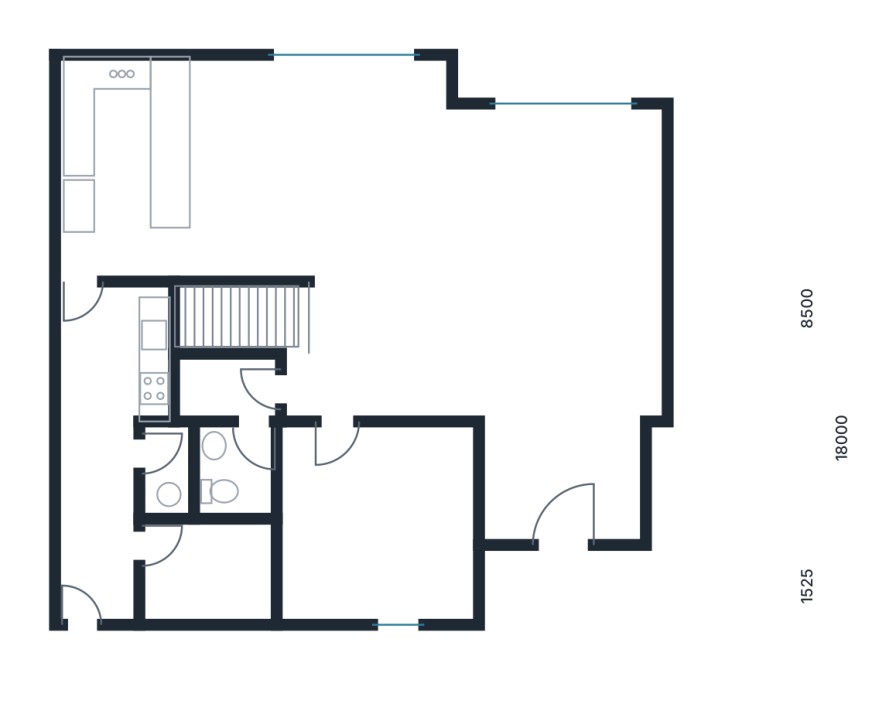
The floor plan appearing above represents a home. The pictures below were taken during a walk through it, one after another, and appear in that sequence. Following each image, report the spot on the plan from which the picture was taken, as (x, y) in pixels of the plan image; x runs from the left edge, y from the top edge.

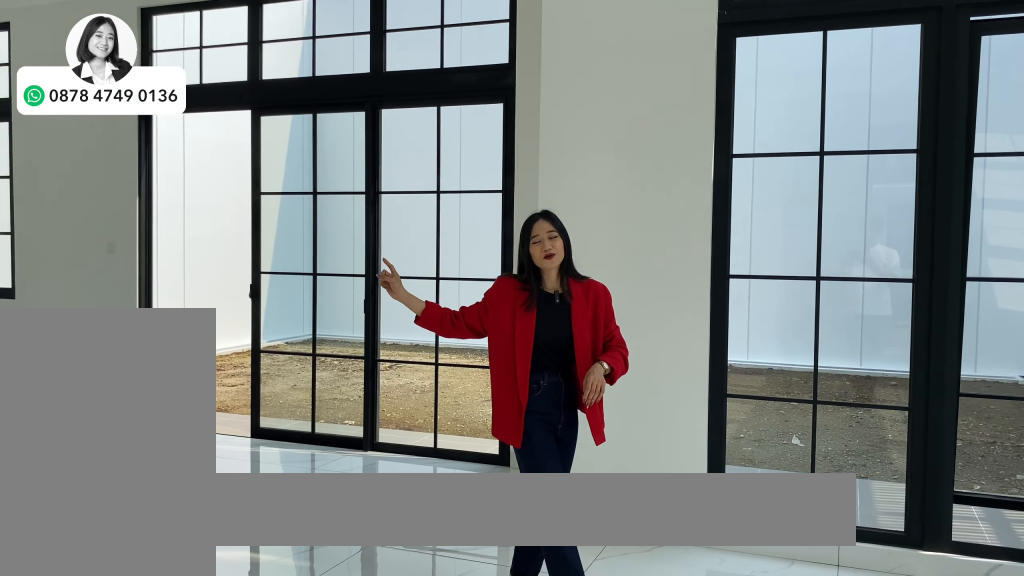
(548, 333)
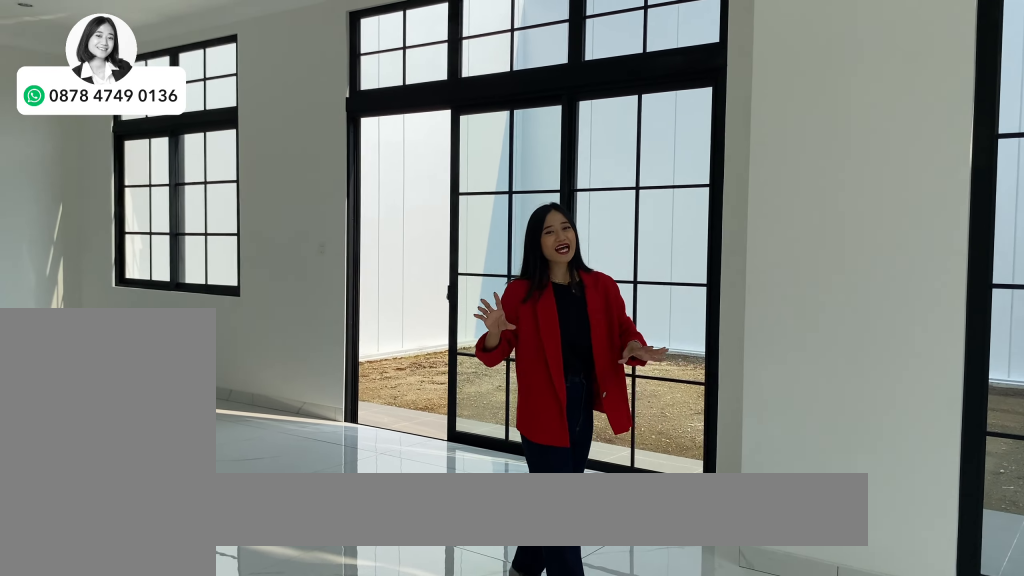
(548, 333)
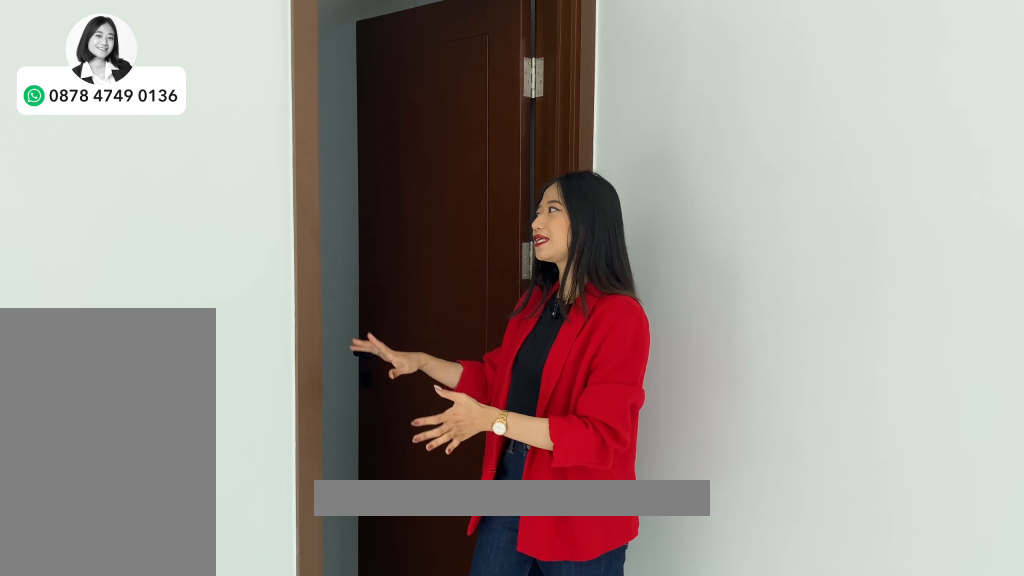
(155, 164)
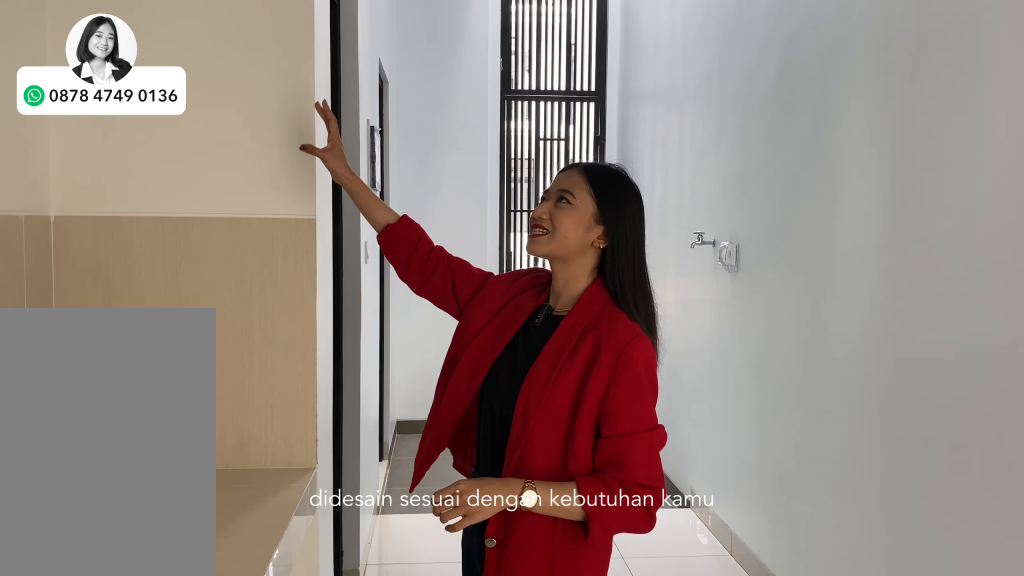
(116, 358)
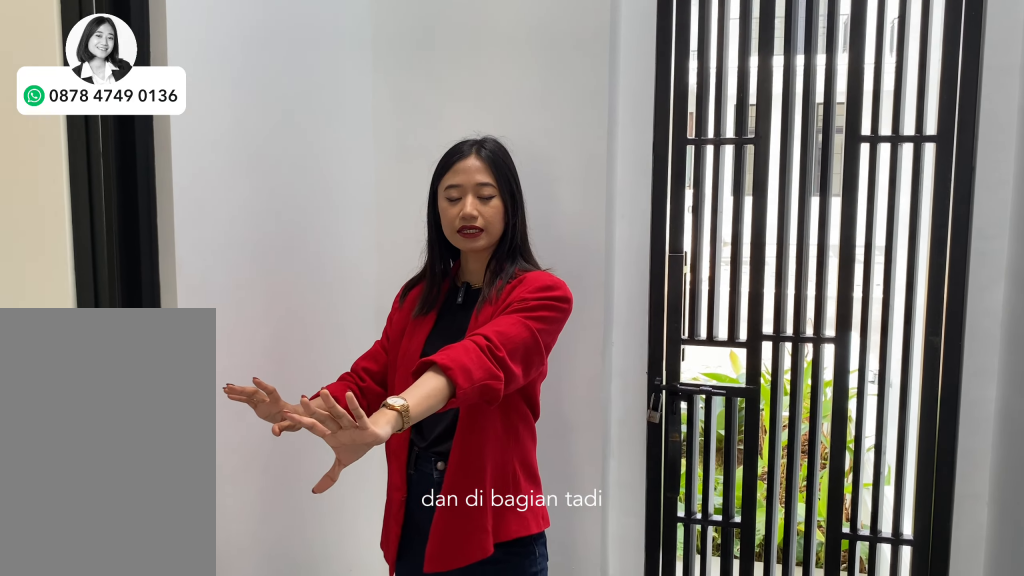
(99, 563)
